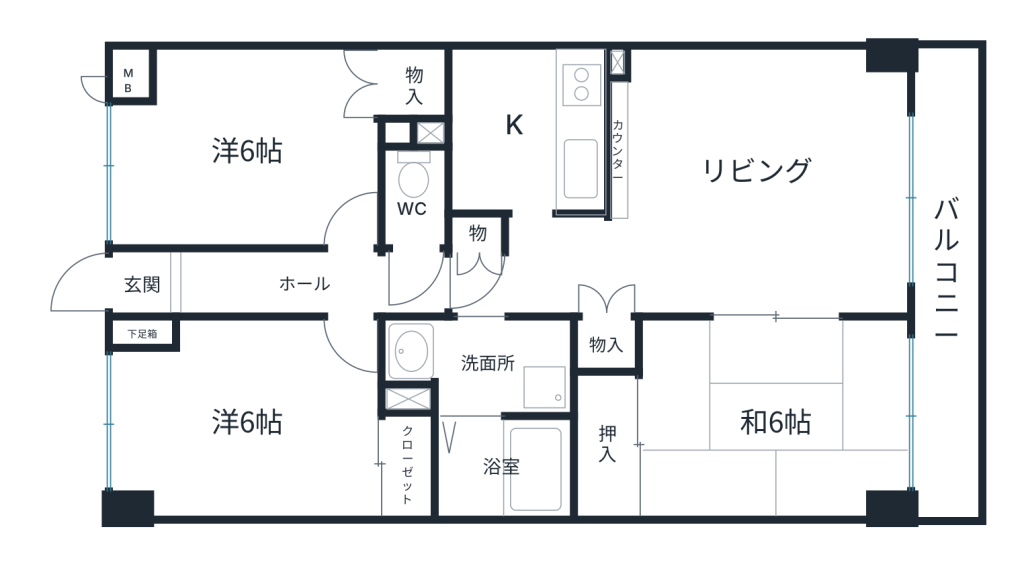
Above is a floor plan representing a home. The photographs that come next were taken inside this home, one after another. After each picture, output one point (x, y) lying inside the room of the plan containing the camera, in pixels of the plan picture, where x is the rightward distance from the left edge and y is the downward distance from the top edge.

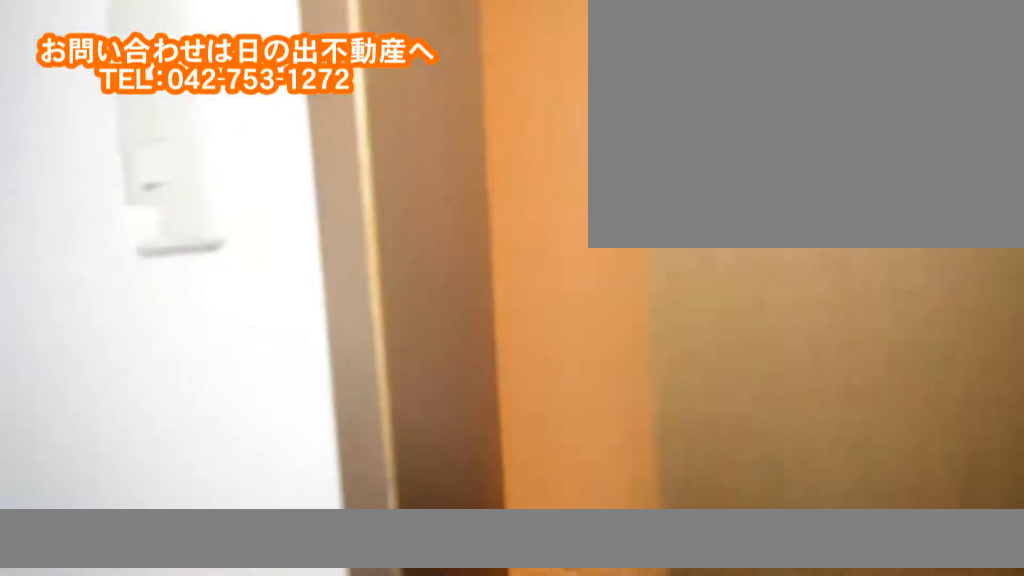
(516, 357)
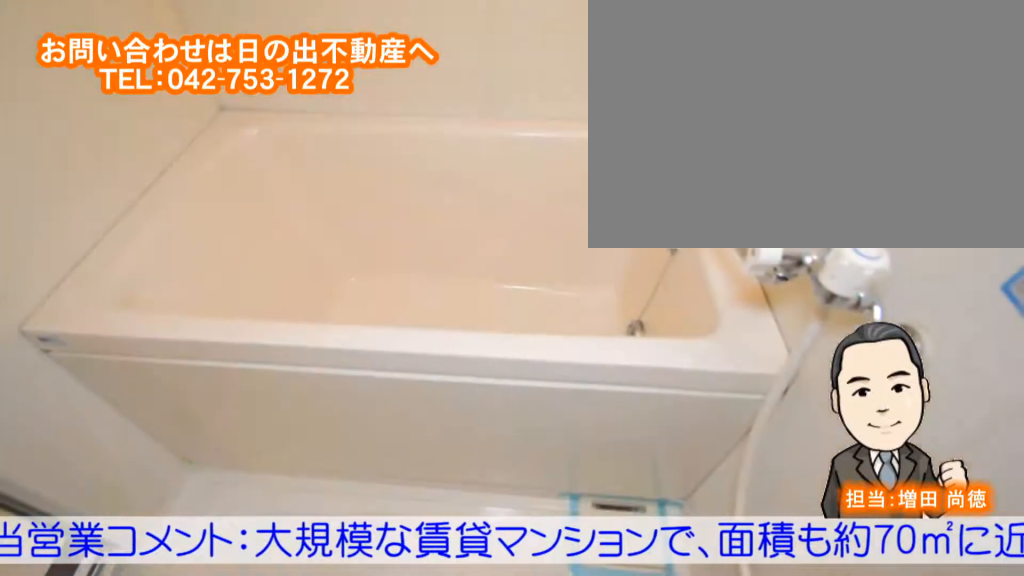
(504, 468)
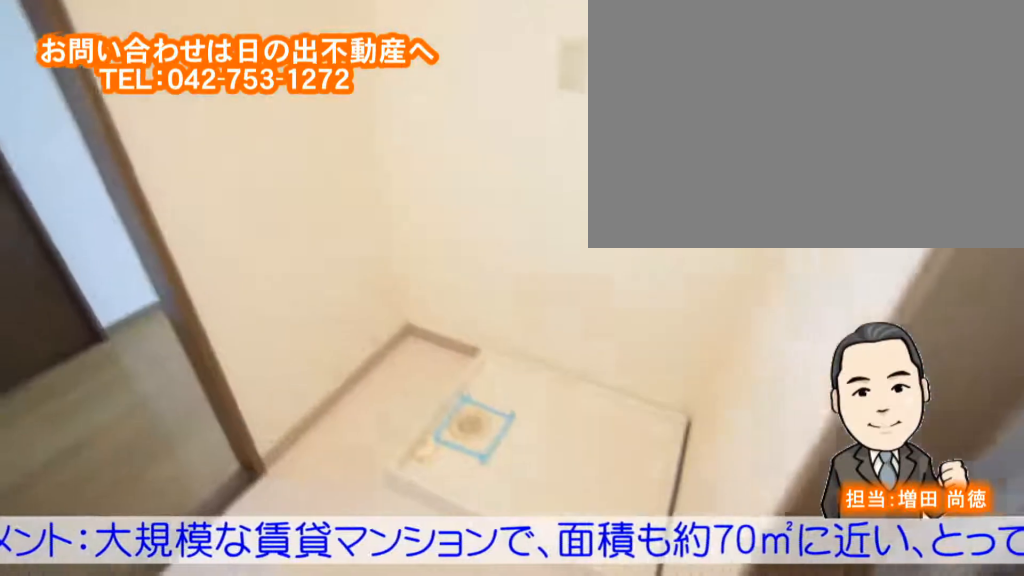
(516, 358)
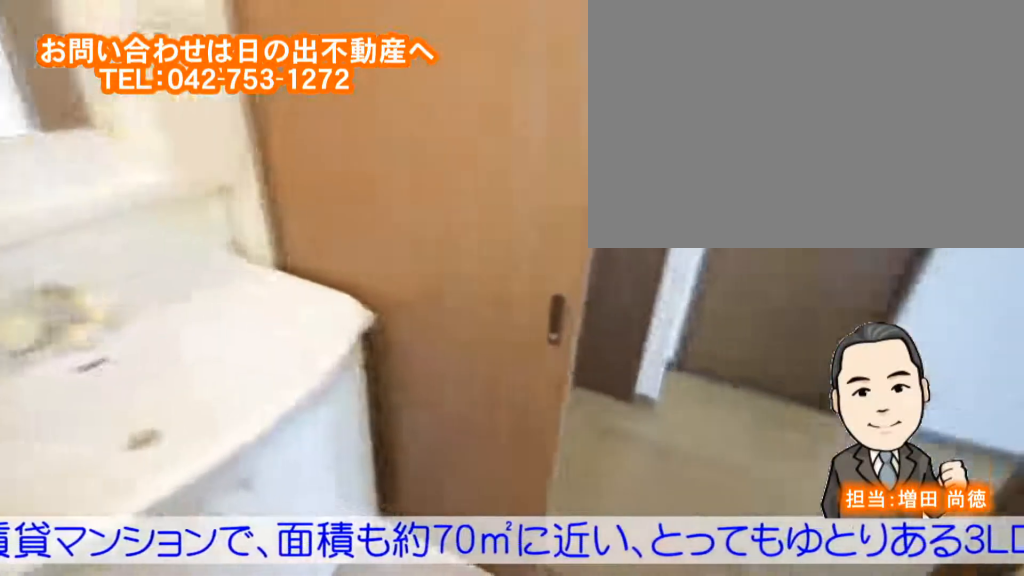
(516, 358)
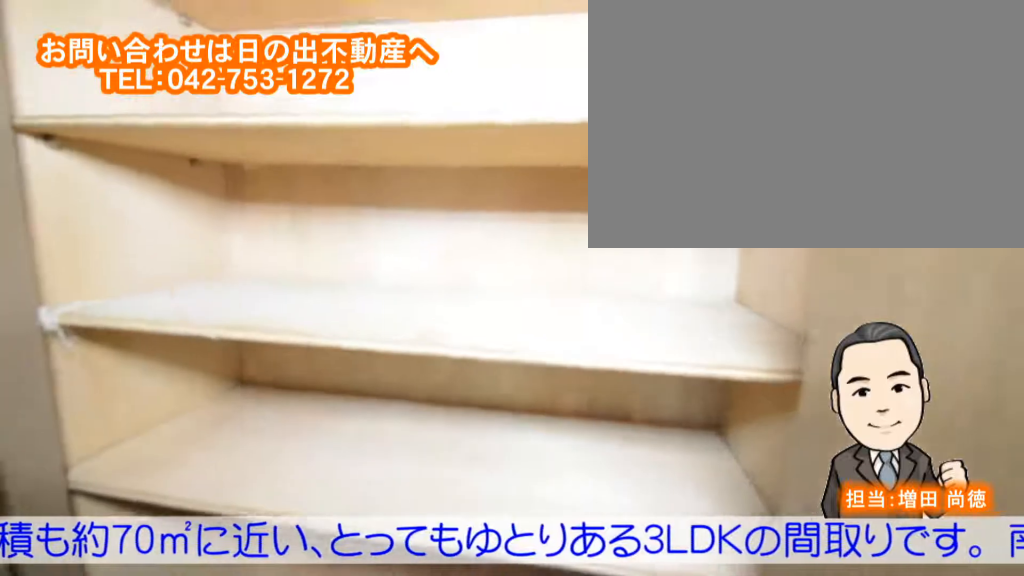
(484, 275)
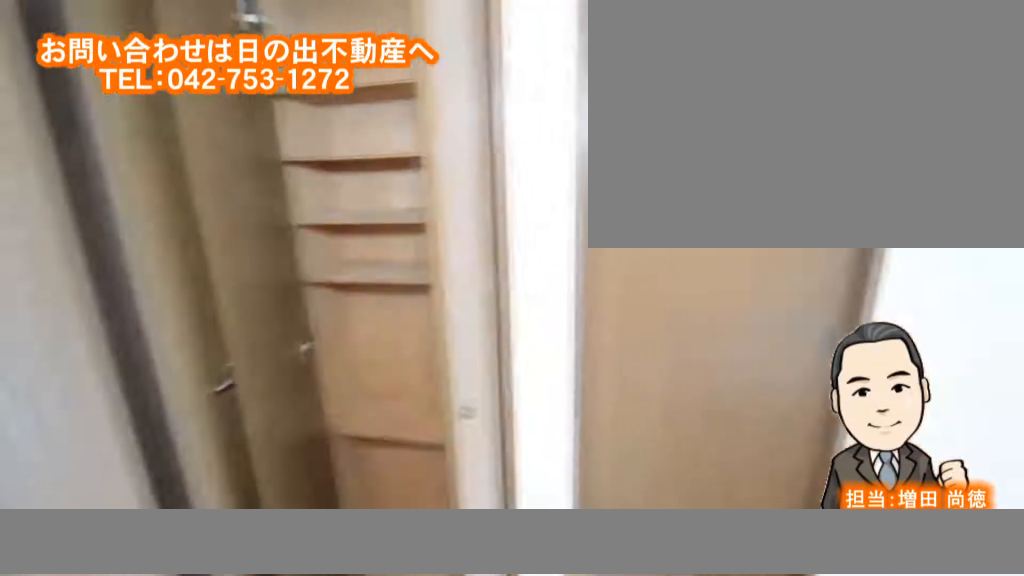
(484, 275)
